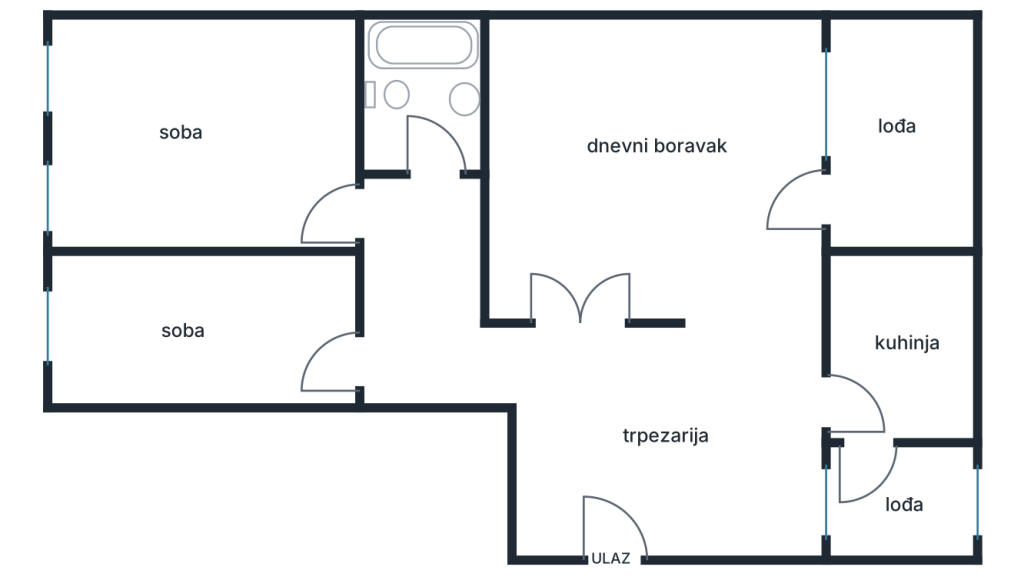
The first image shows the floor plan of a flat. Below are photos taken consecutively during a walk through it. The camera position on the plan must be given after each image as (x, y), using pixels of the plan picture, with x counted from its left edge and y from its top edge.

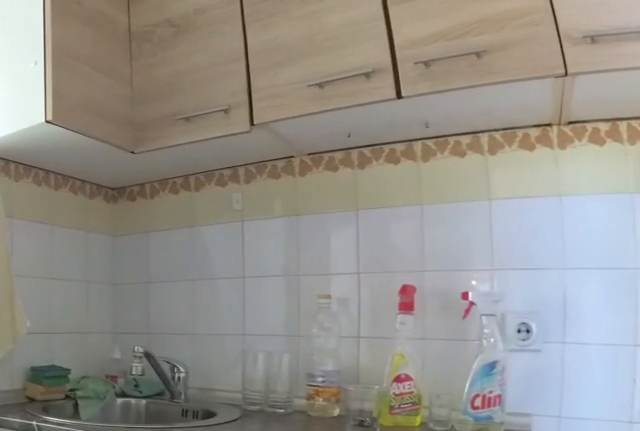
(840, 408)
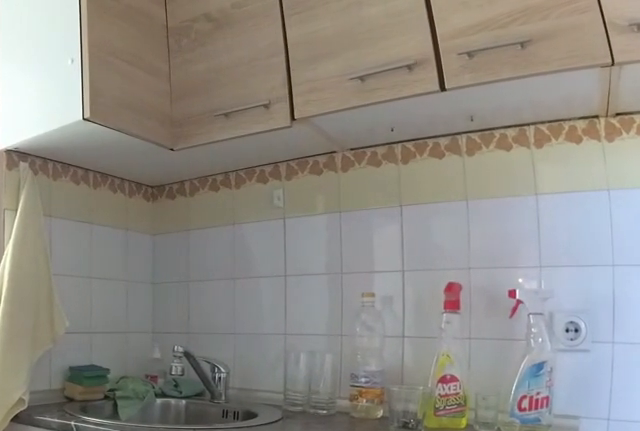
(840, 408)
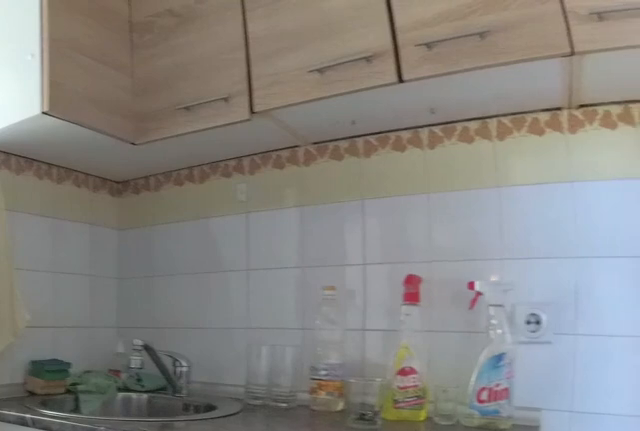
(837, 407)
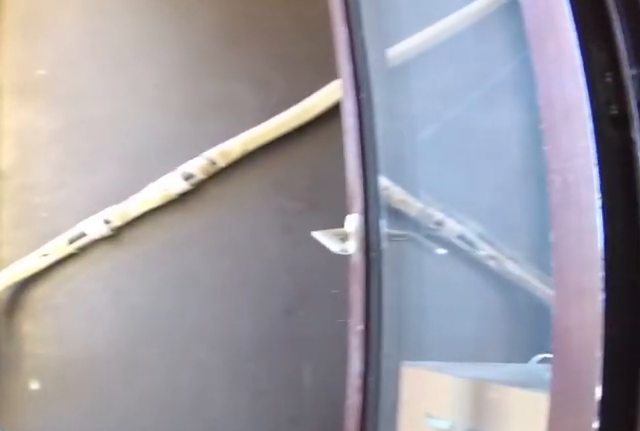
(848, 393)
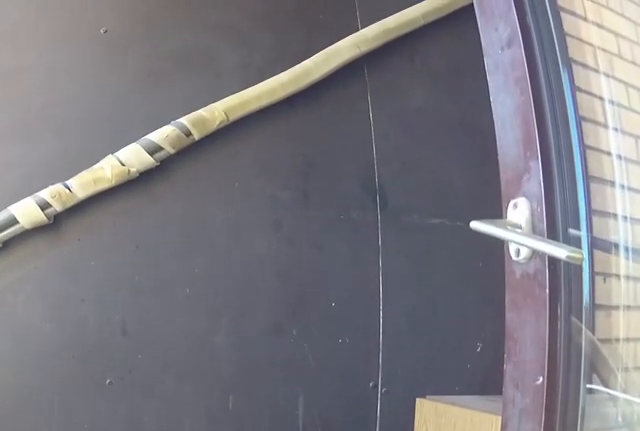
(852, 442)
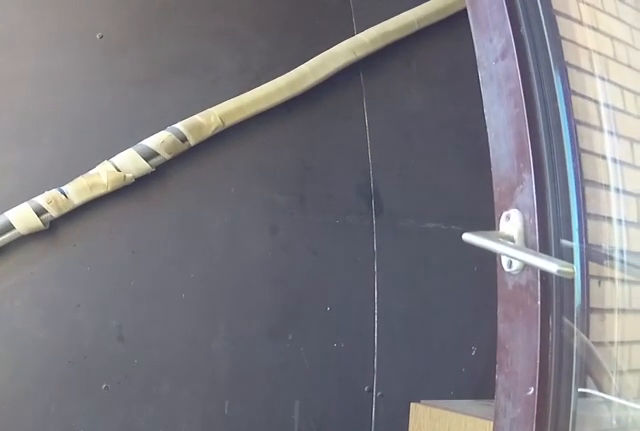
(853, 442)
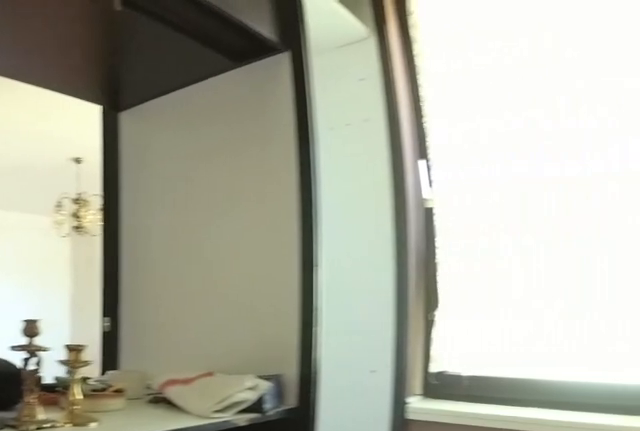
(872, 445)
